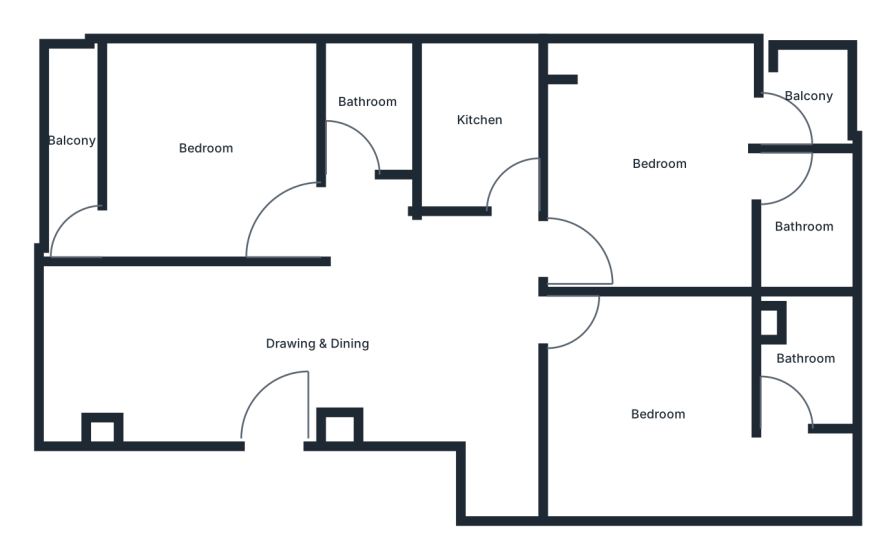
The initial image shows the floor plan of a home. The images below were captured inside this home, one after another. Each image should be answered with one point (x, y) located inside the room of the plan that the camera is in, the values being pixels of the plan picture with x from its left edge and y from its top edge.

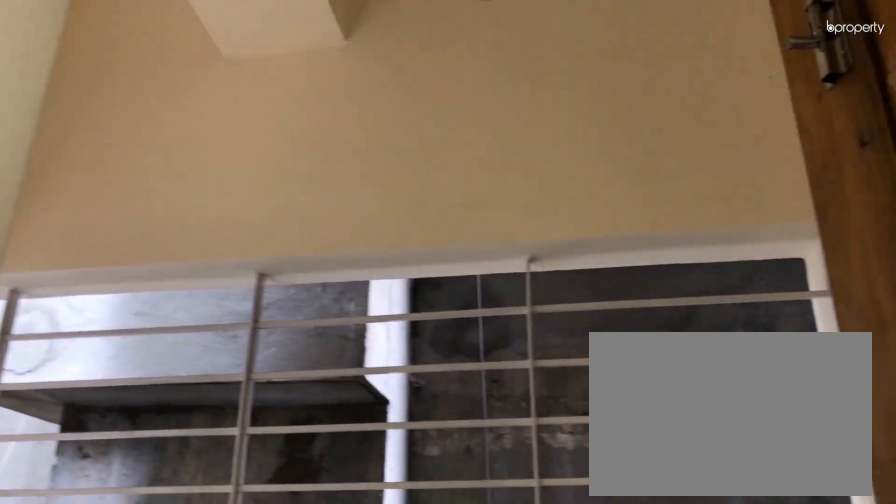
(800, 92)
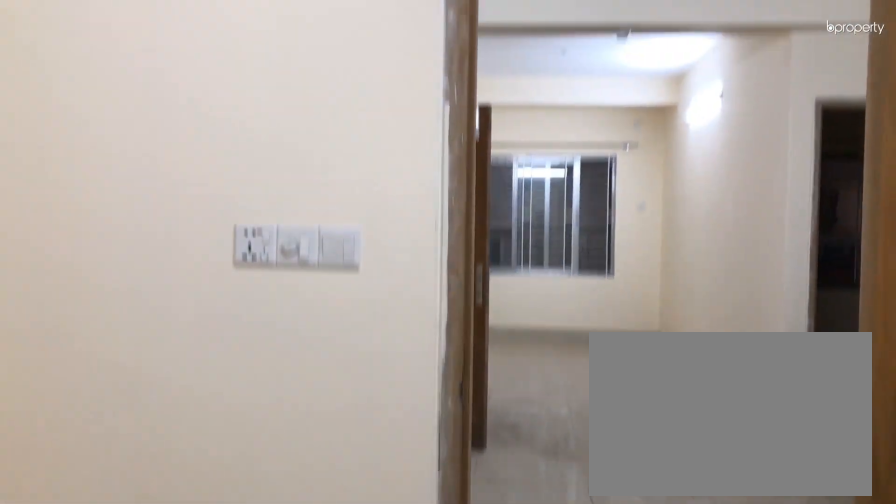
(659, 411)
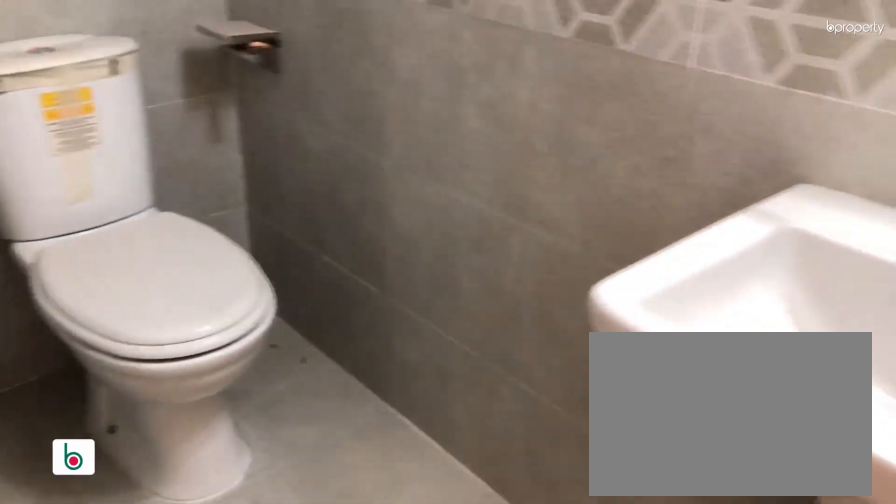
(801, 365)
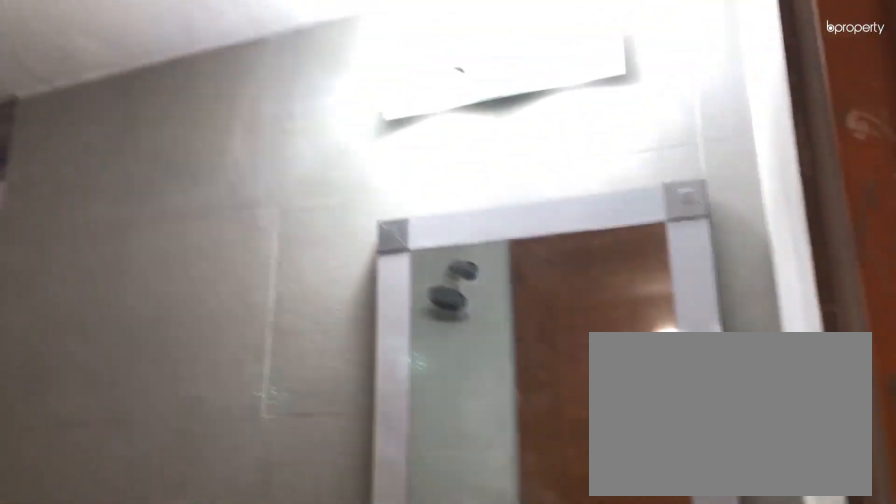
(801, 365)
